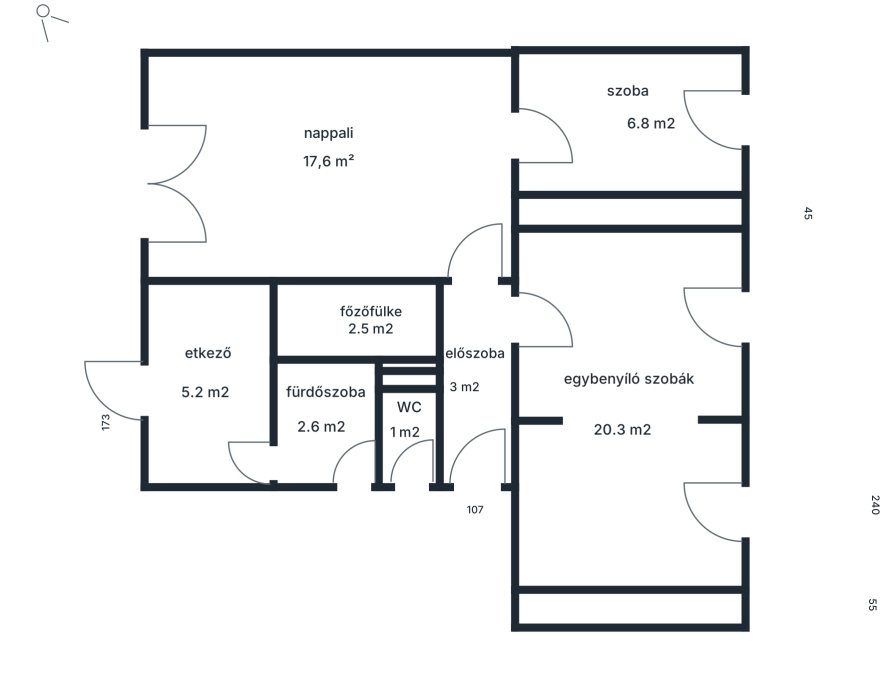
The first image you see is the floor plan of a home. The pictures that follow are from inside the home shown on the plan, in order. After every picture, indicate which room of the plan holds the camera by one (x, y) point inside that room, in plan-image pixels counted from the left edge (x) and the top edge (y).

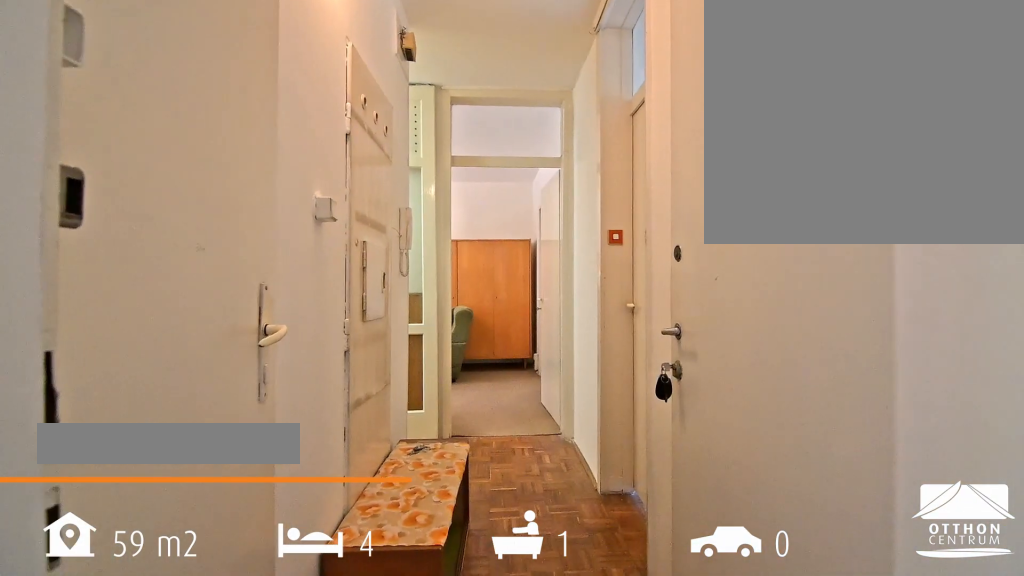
(477, 427)
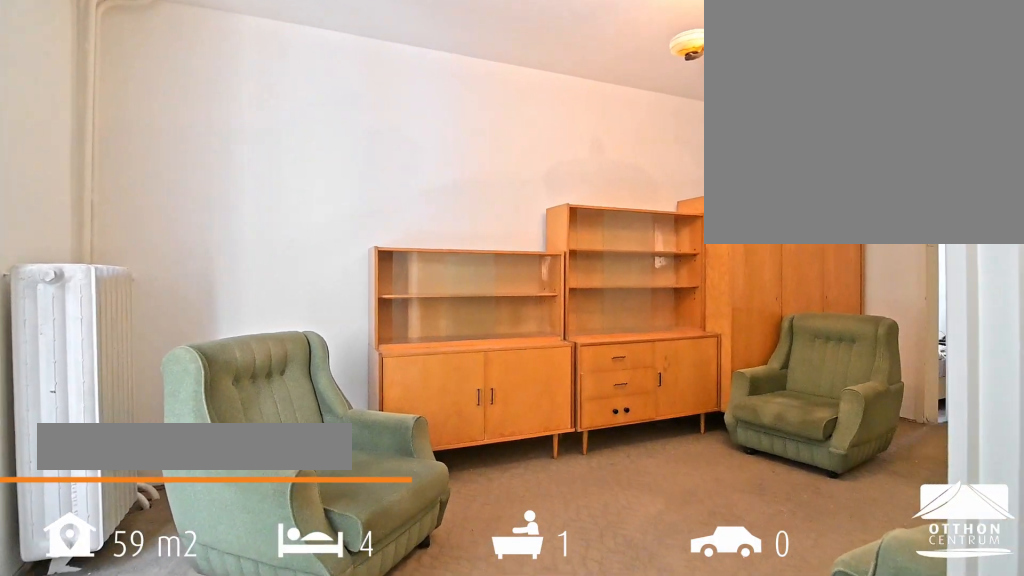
(287, 191)
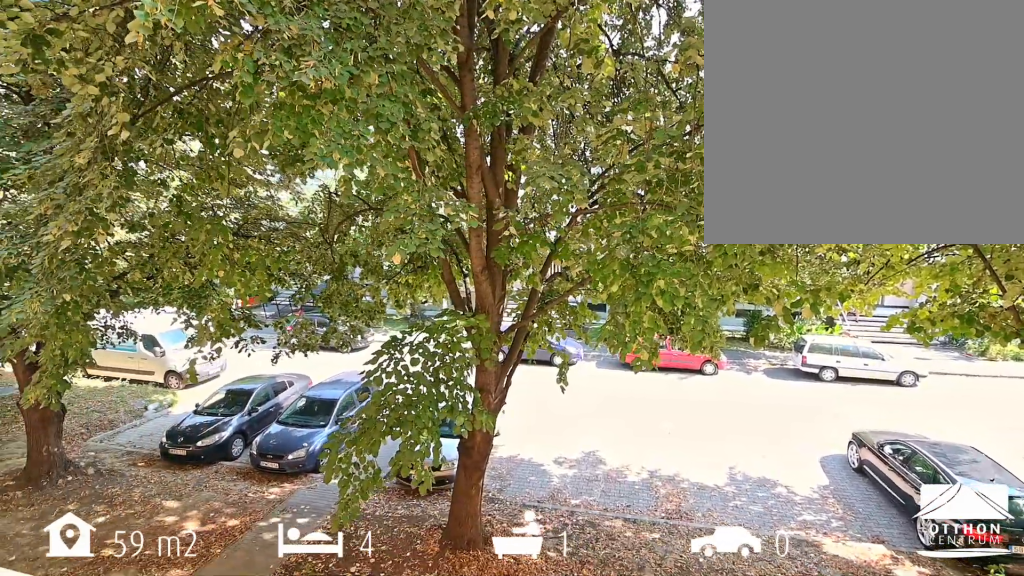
(287, 191)
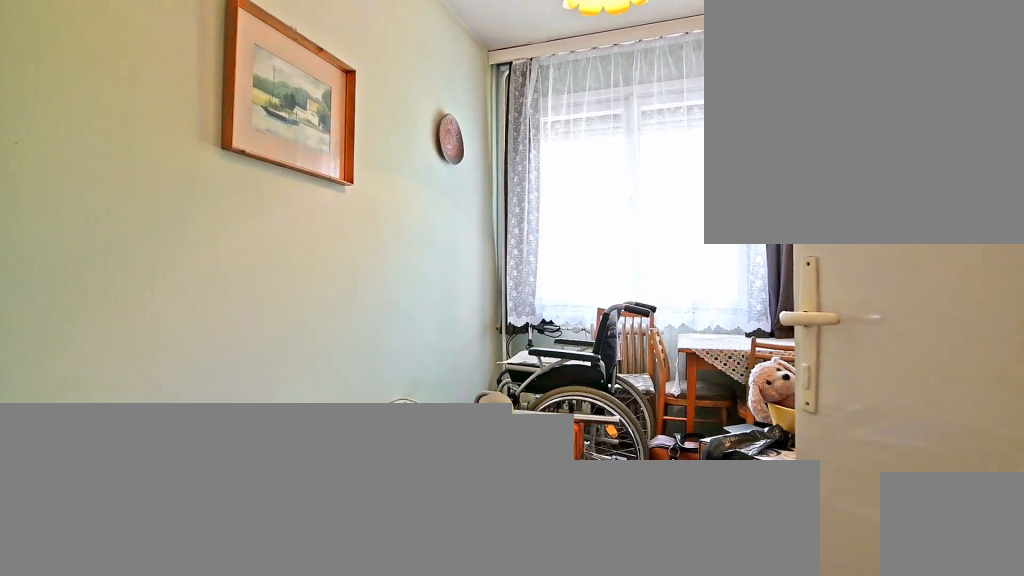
(635, 125)
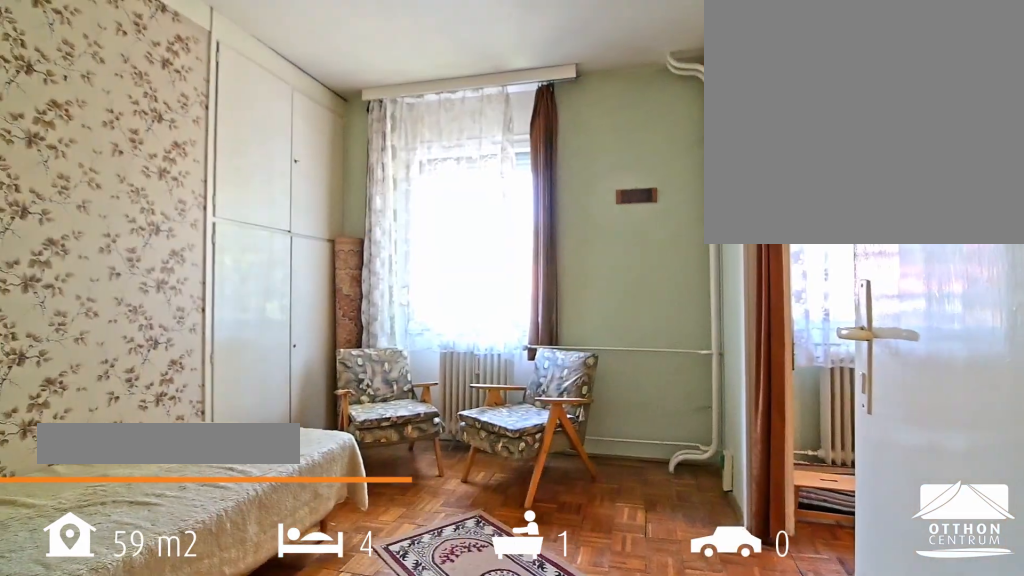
(621, 388)
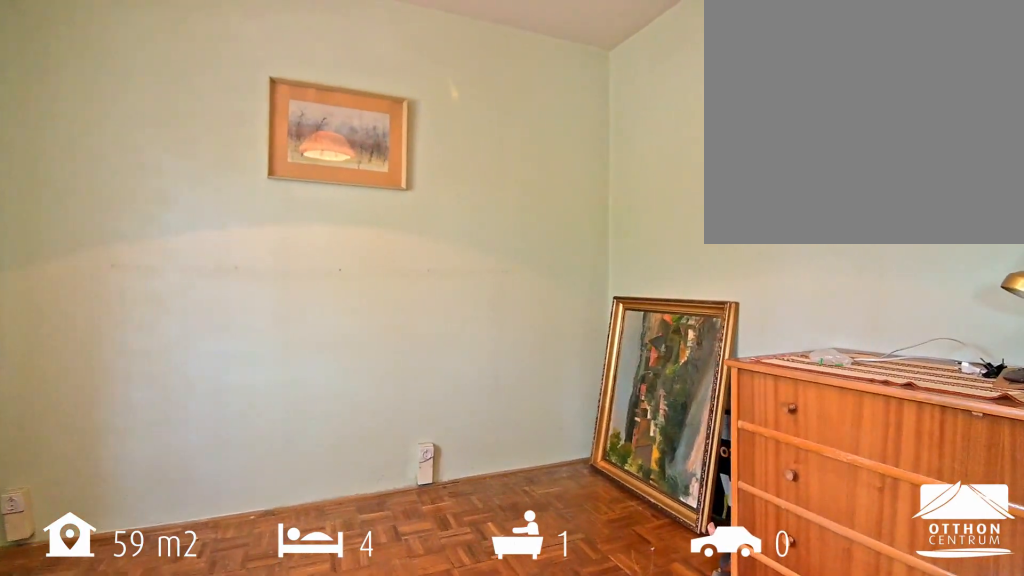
(621, 388)
